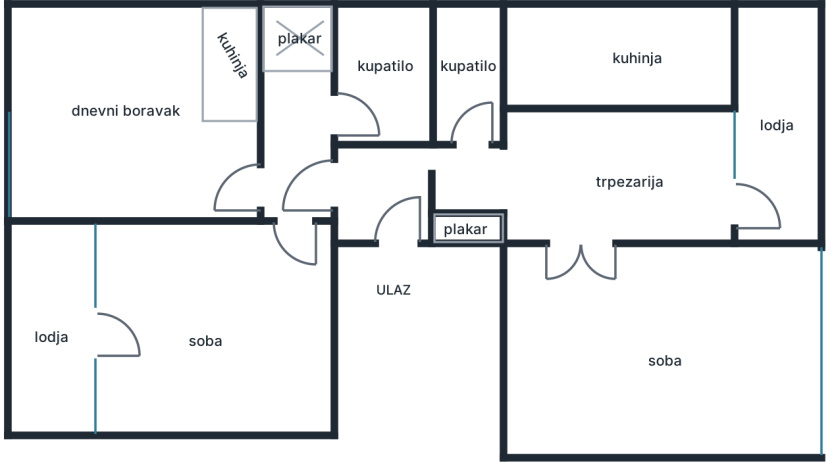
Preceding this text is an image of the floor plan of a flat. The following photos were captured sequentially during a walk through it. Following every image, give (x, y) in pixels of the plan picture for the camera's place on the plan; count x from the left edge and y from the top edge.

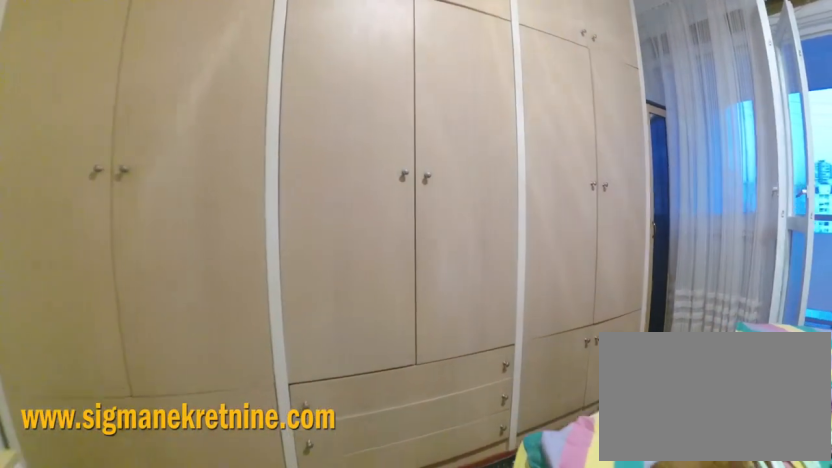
(301, 337)
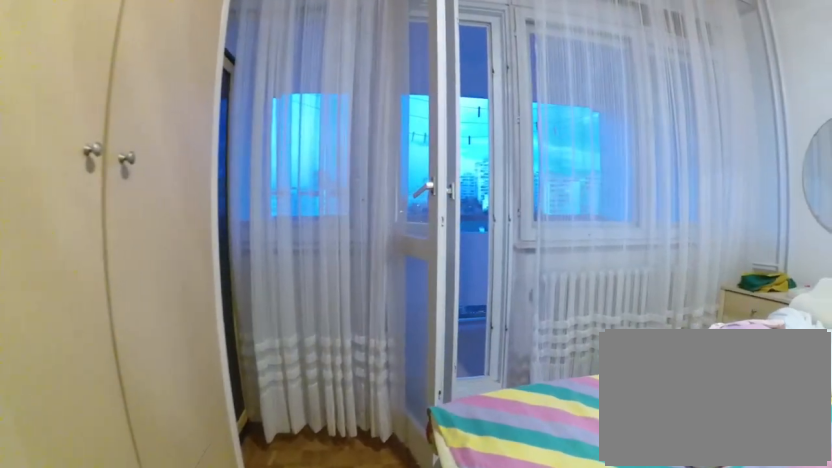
(258, 355)
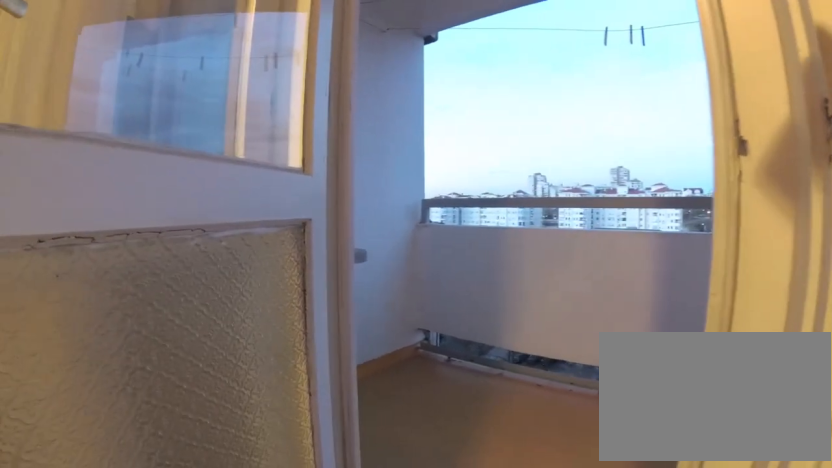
(127, 348)
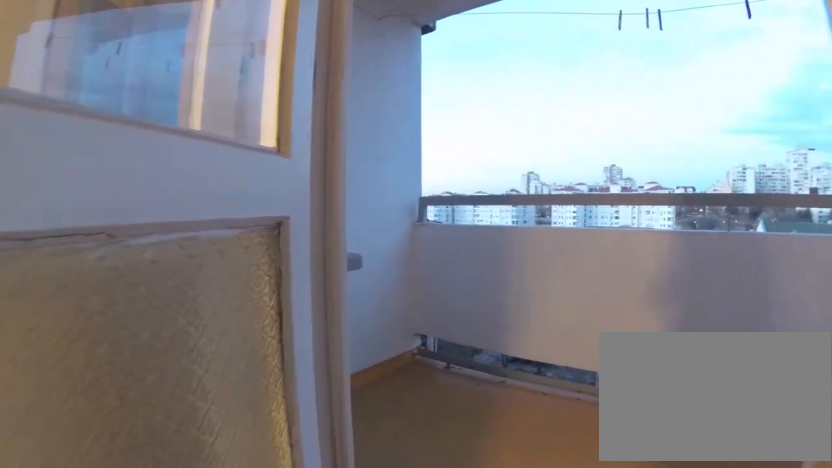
(128, 350)
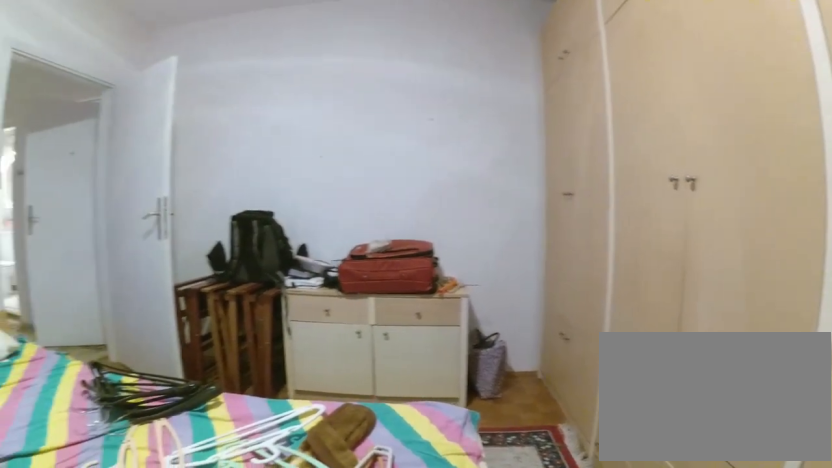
(166, 359)
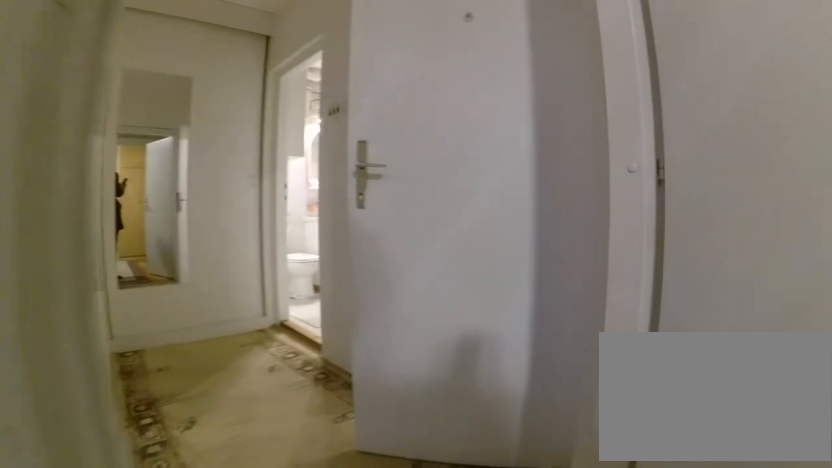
(288, 294)
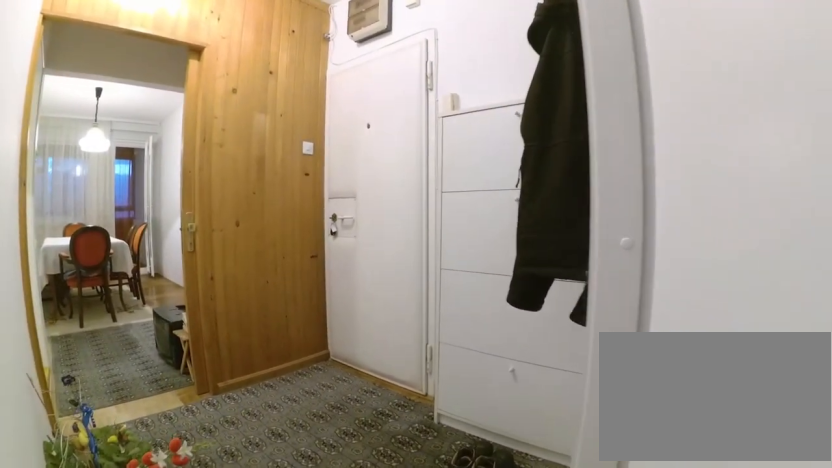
(310, 188)
